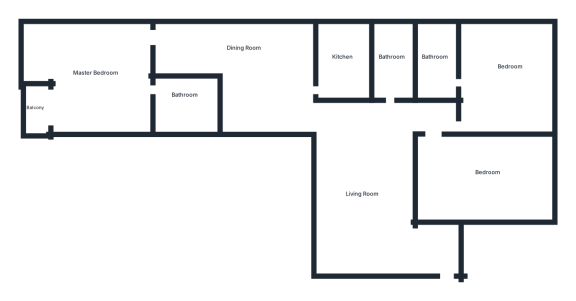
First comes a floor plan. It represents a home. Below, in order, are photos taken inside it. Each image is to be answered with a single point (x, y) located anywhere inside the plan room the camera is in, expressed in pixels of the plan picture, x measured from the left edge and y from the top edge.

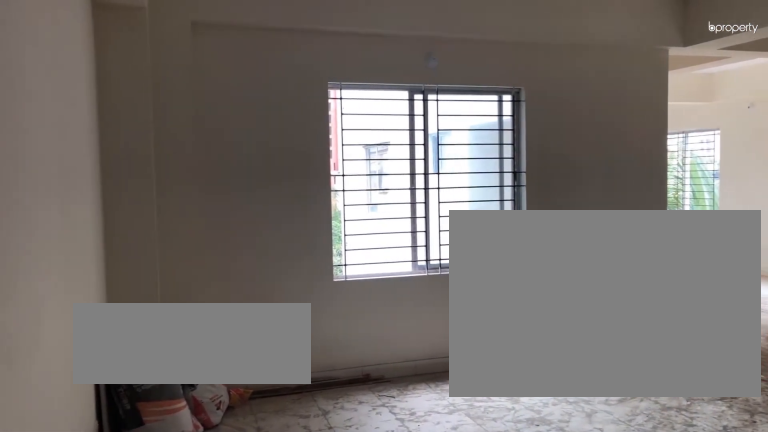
(422, 259)
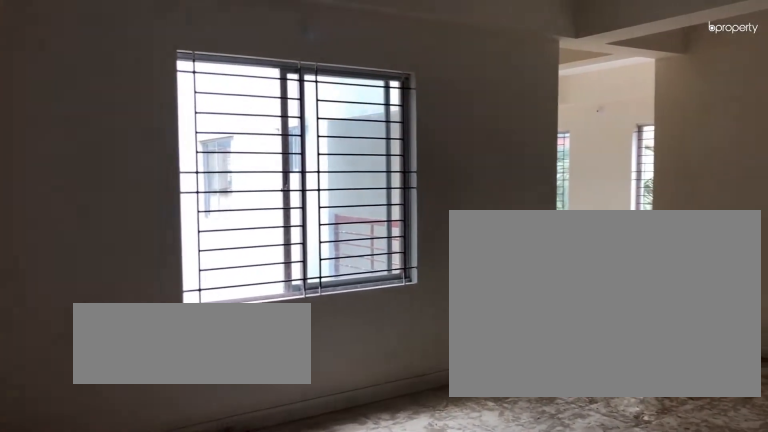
(354, 190)
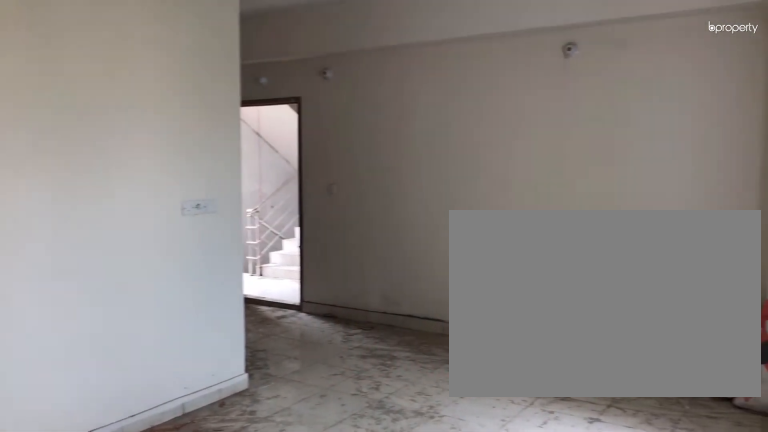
(350, 186)
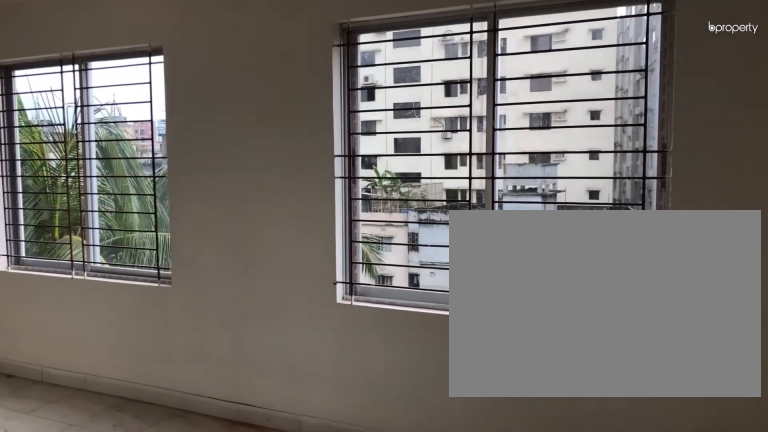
(263, 61)
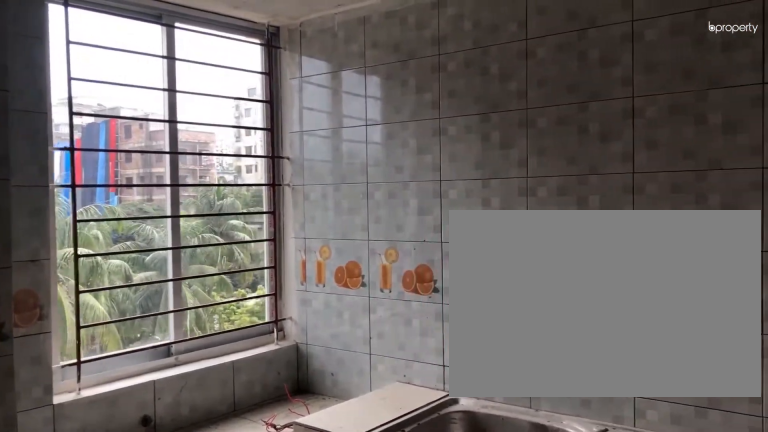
(342, 64)
